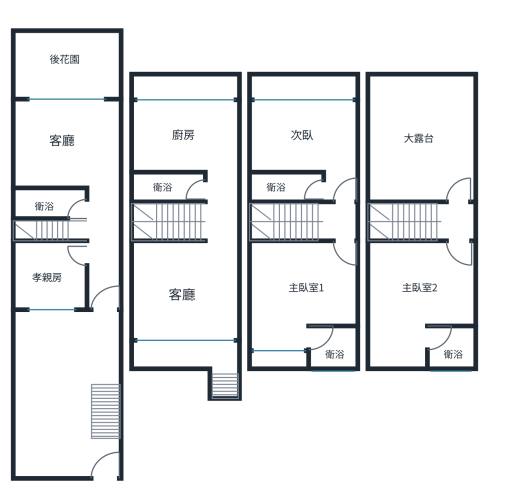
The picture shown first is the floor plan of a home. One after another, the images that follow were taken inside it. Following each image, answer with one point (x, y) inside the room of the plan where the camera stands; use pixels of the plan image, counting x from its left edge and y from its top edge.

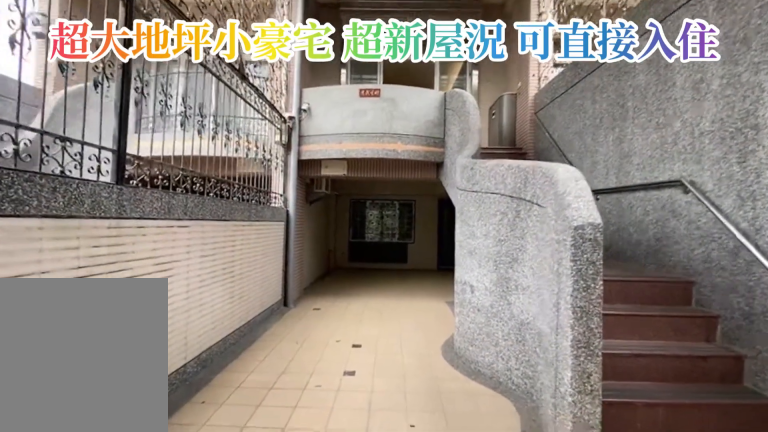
(53, 434)
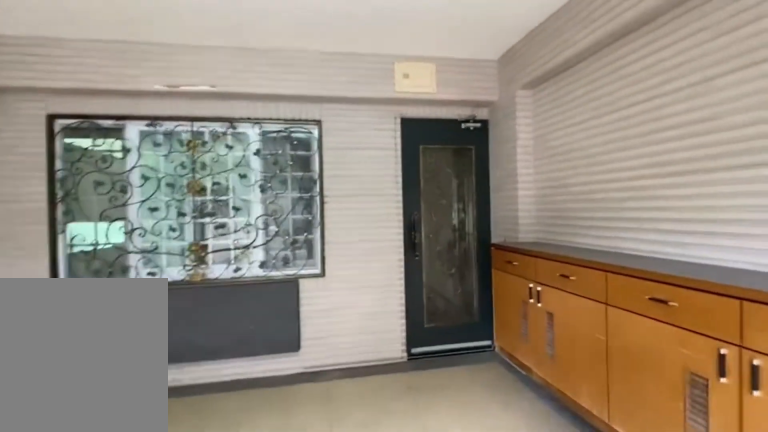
(54, 435)
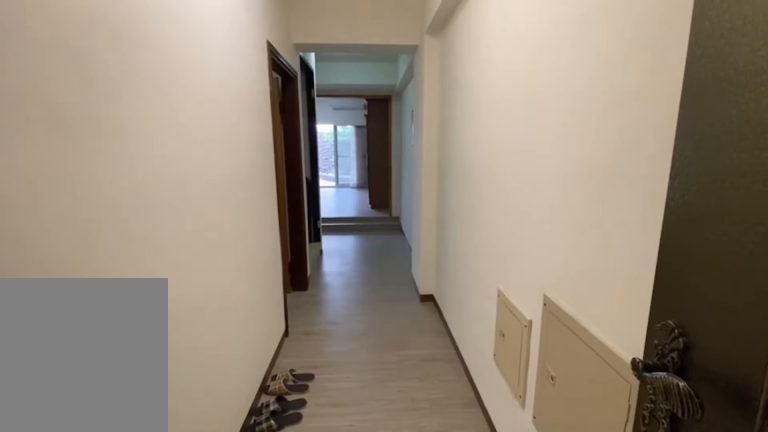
(103, 238)
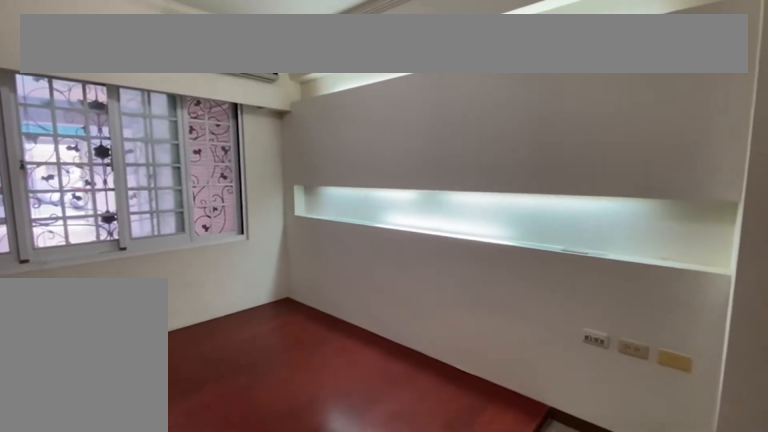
(54, 276)
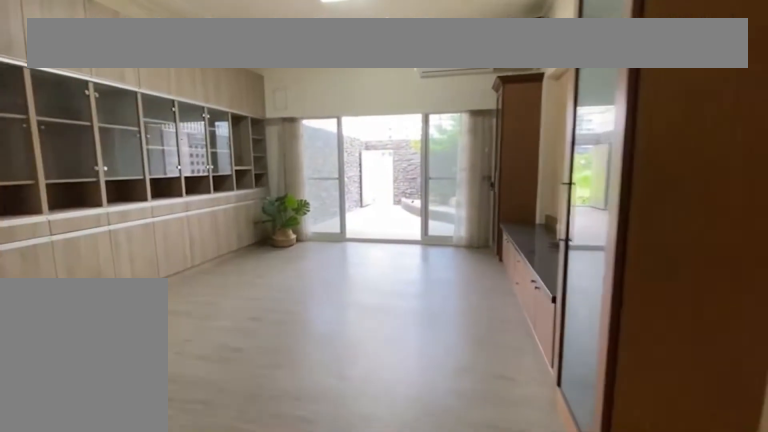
(62, 144)
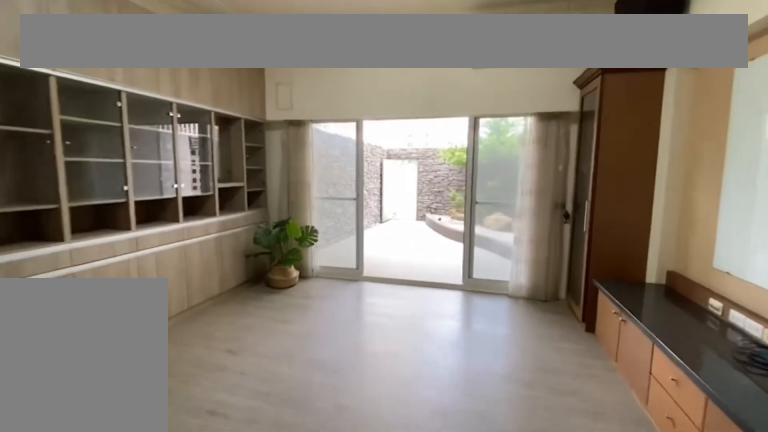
(62, 143)
